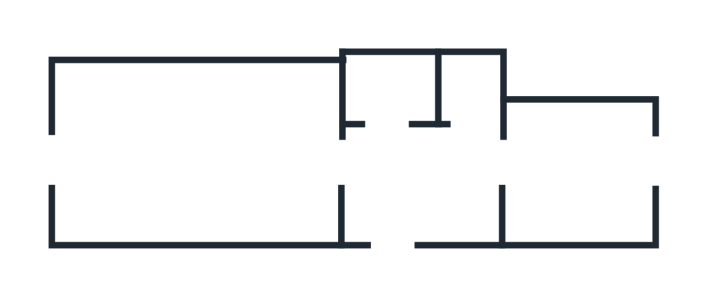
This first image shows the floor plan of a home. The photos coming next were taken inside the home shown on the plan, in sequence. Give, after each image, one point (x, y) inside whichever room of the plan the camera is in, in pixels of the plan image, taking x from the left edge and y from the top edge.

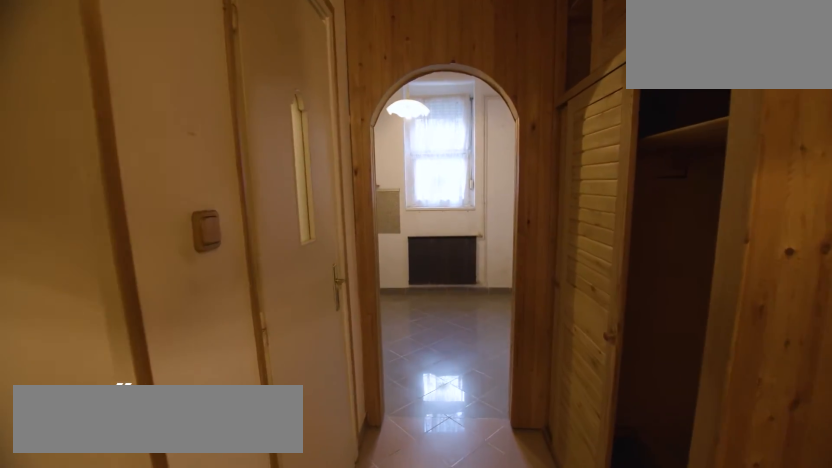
(426, 183)
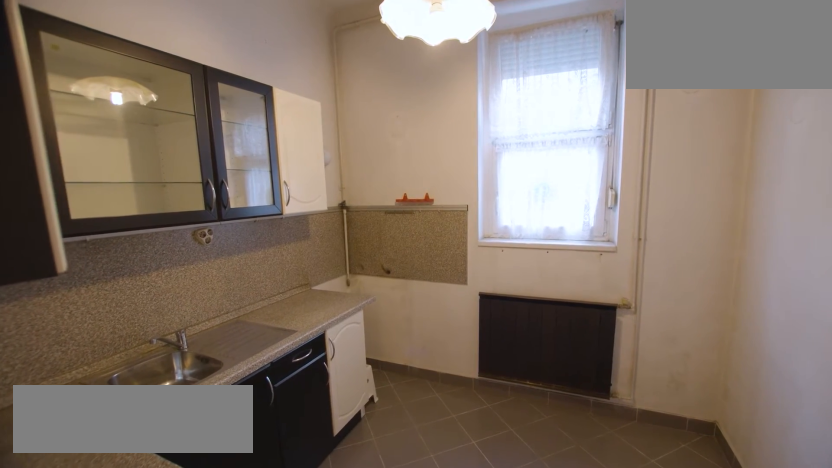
(583, 172)
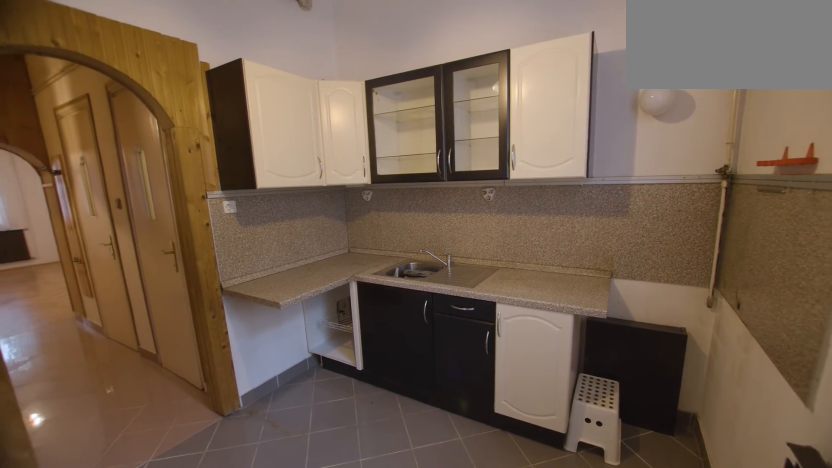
(583, 172)
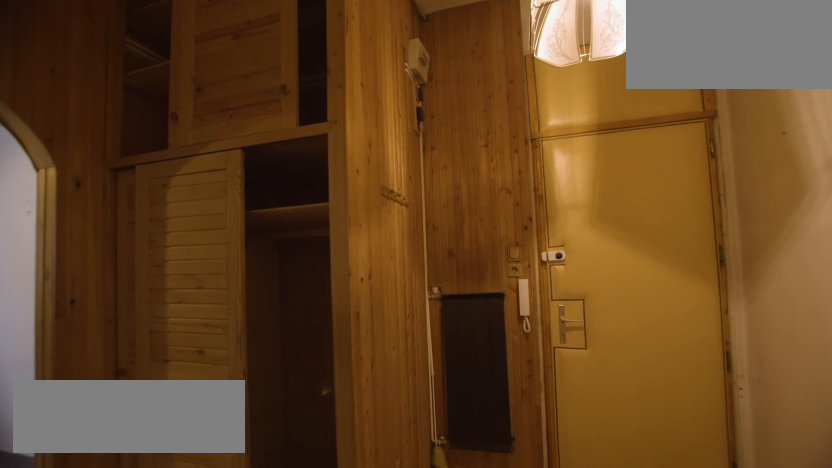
(426, 182)
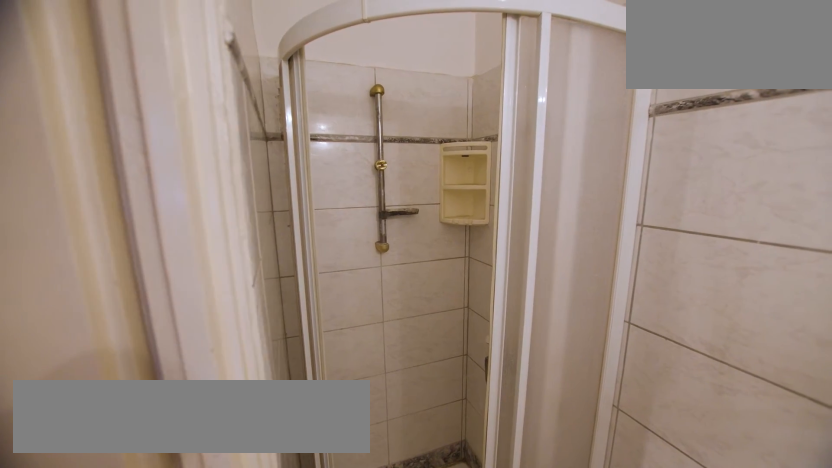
(396, 92)
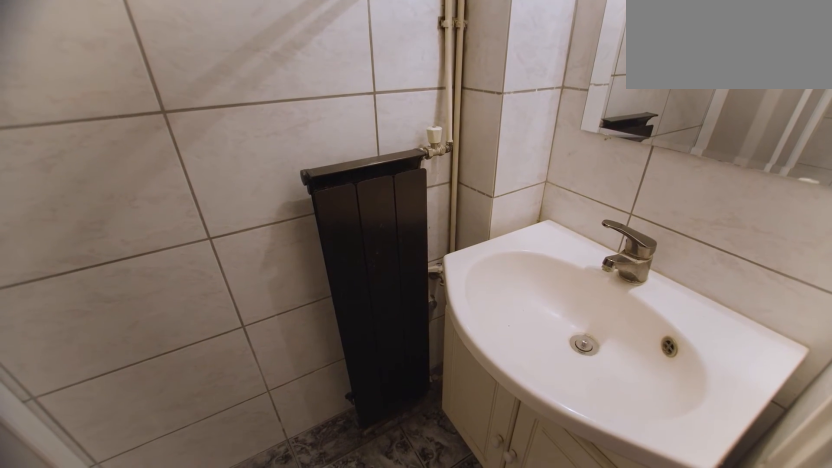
(396, 92)
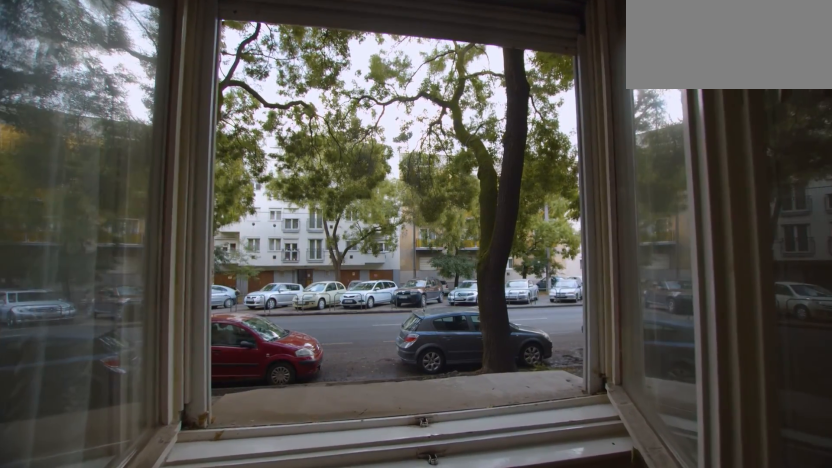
(203, 158)
